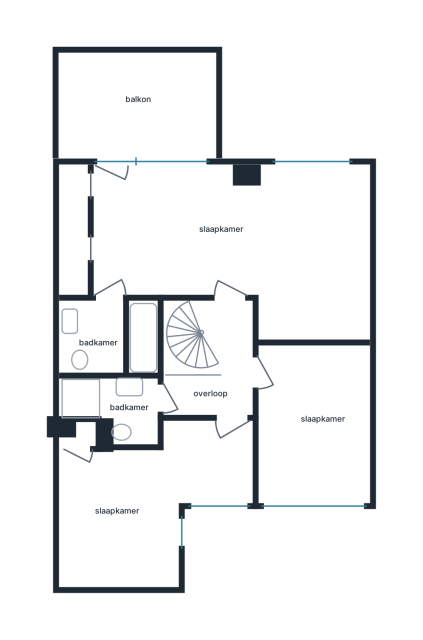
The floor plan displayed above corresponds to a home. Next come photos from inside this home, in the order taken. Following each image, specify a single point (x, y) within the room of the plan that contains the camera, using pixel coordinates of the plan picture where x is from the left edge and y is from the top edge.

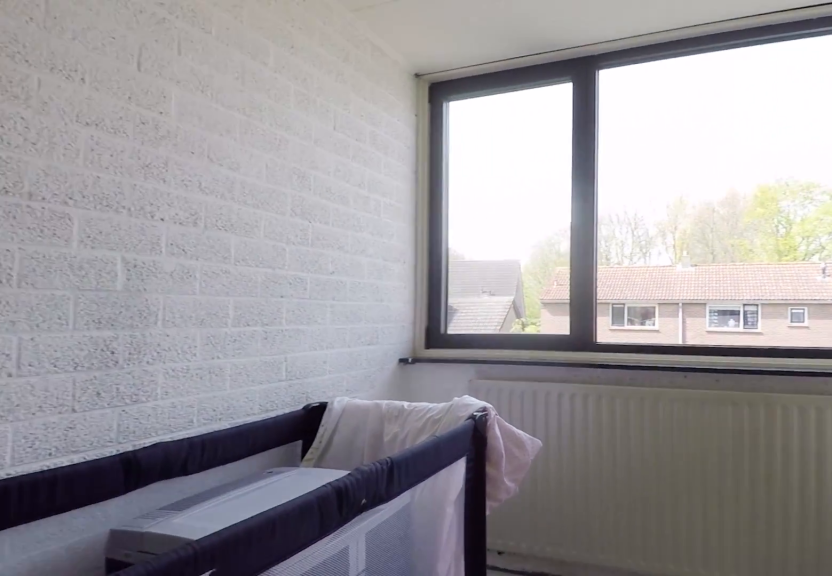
(312, 423)
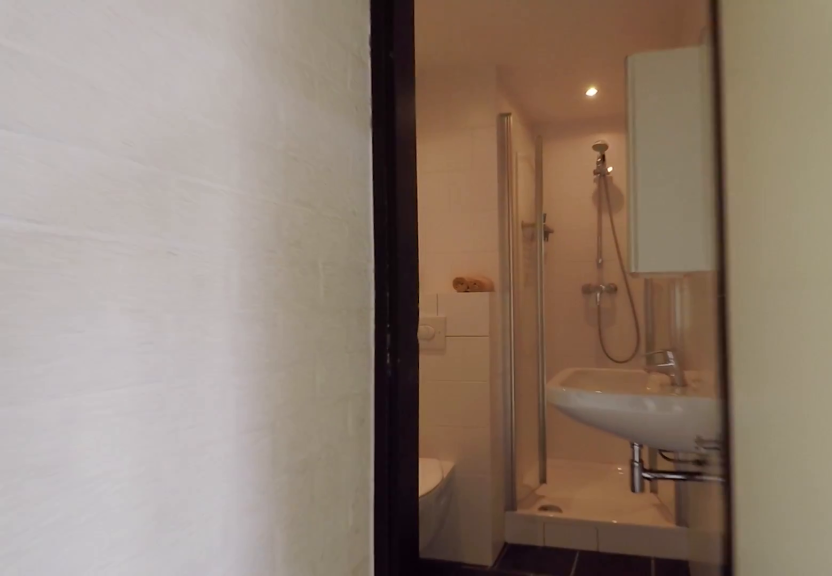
(215, 365)
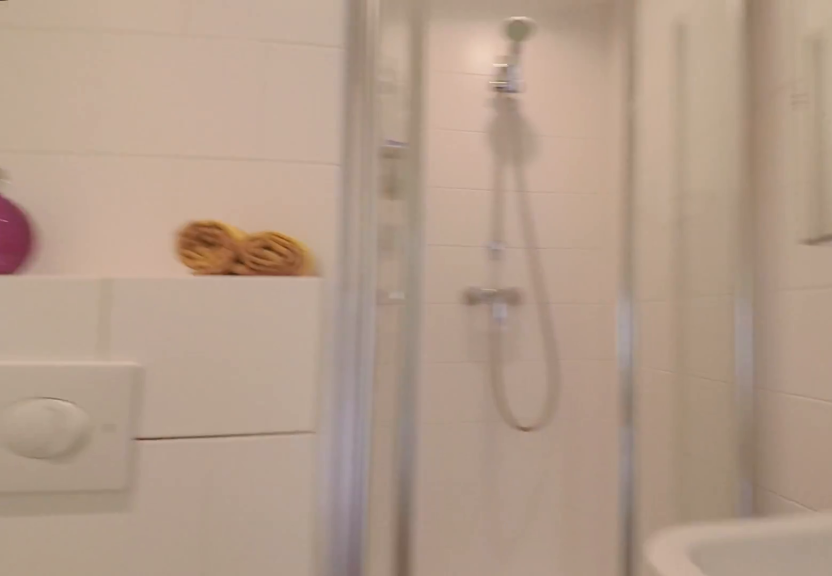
(115, 407)
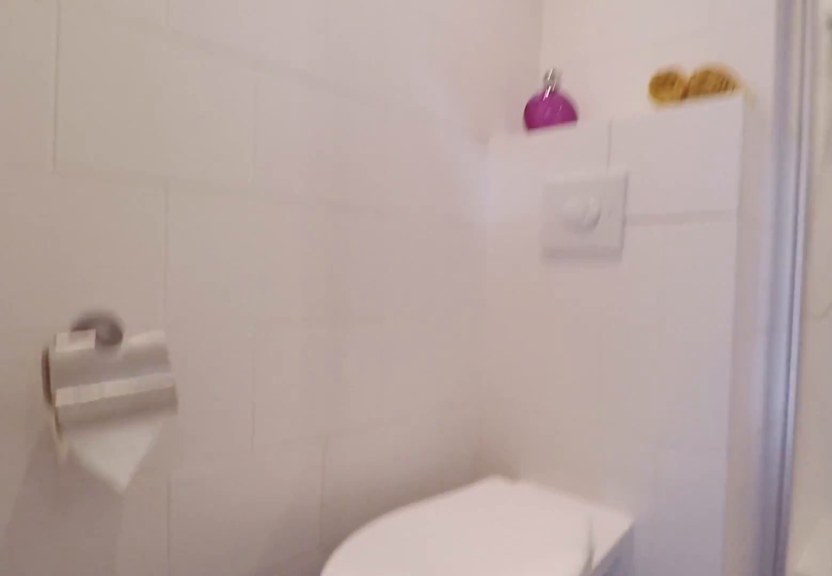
(115, 407)
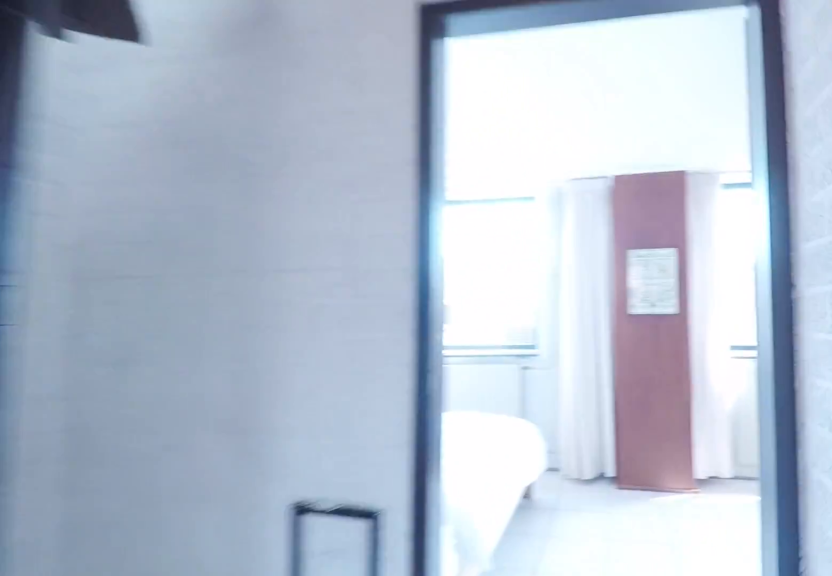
(216, 365)
